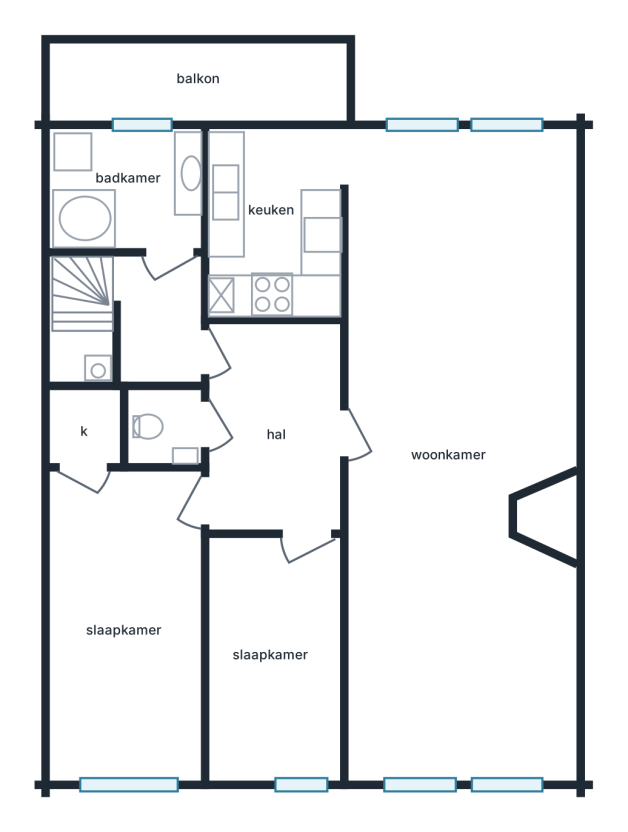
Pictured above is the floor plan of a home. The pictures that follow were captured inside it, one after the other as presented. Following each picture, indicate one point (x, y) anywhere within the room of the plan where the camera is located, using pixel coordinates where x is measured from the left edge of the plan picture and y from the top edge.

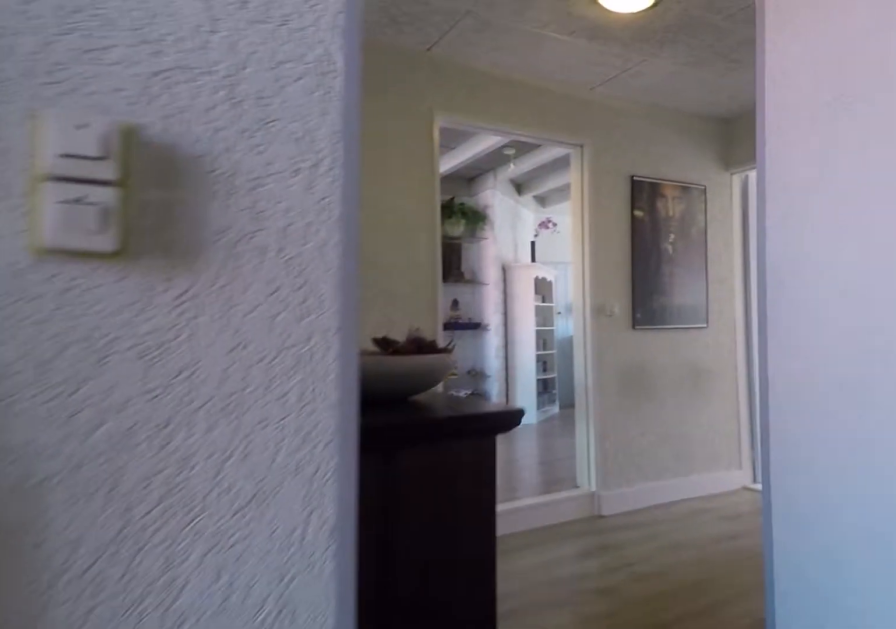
(160, 317)
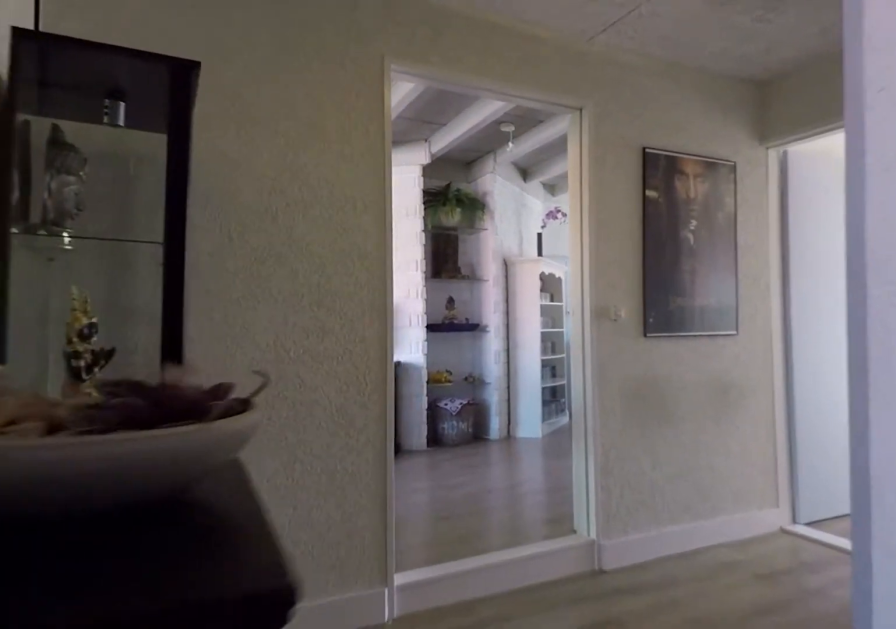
(160, 317)
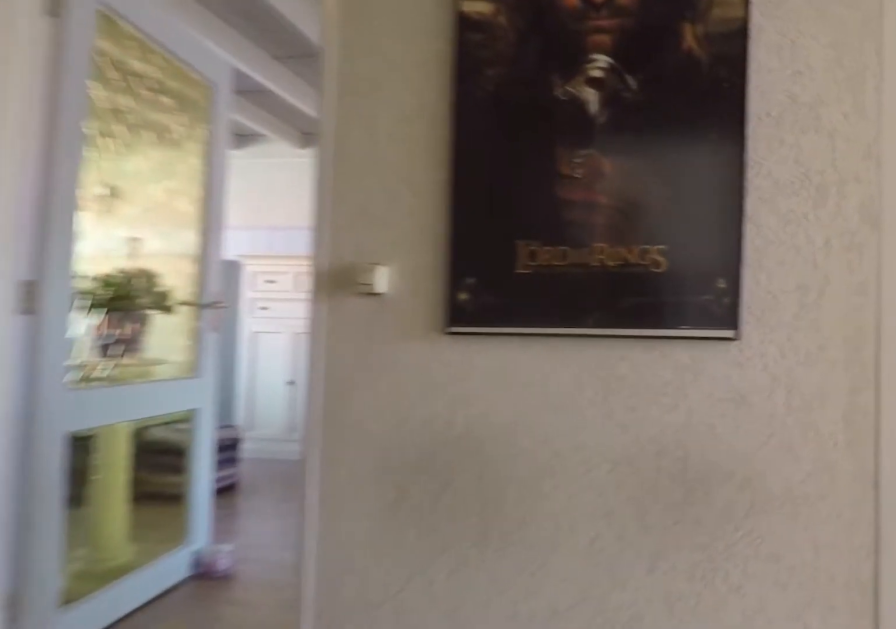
(275, 428)
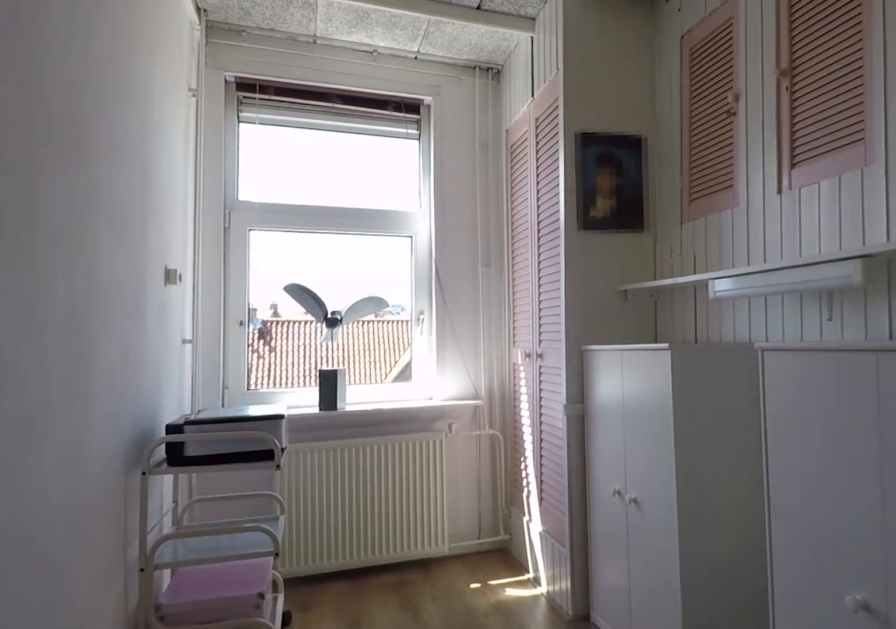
(275, 658)
